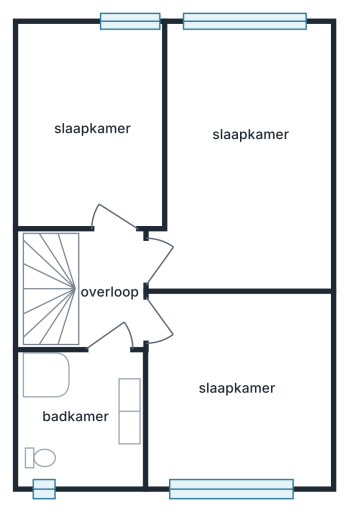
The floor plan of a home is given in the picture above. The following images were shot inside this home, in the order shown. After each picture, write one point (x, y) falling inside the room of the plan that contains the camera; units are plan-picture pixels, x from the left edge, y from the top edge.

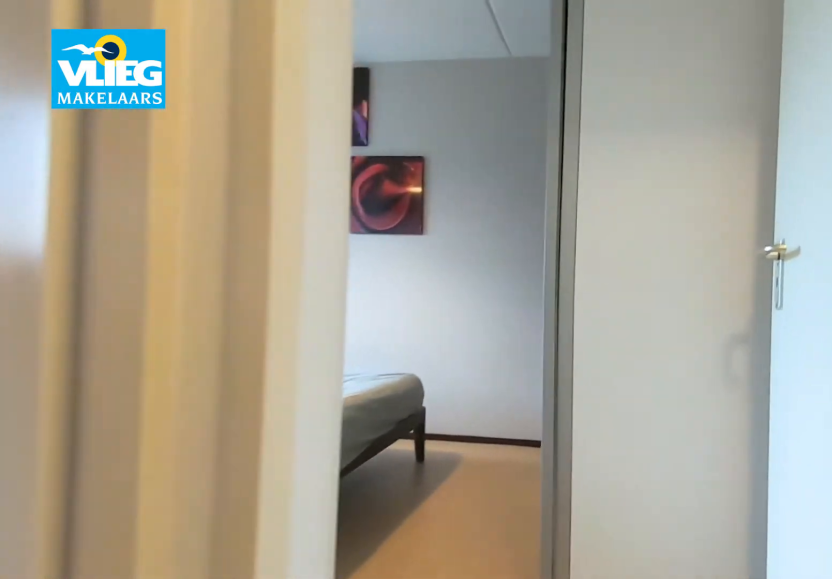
(109, 294)
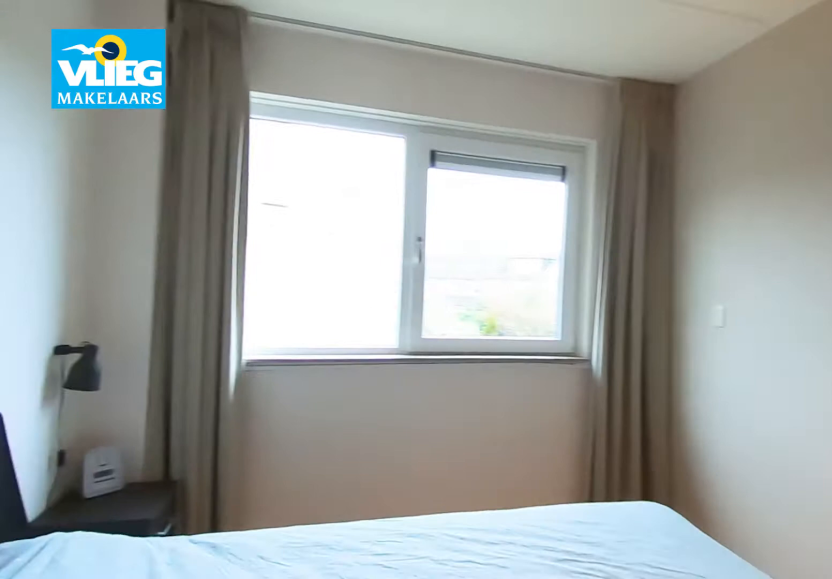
(242, 117)
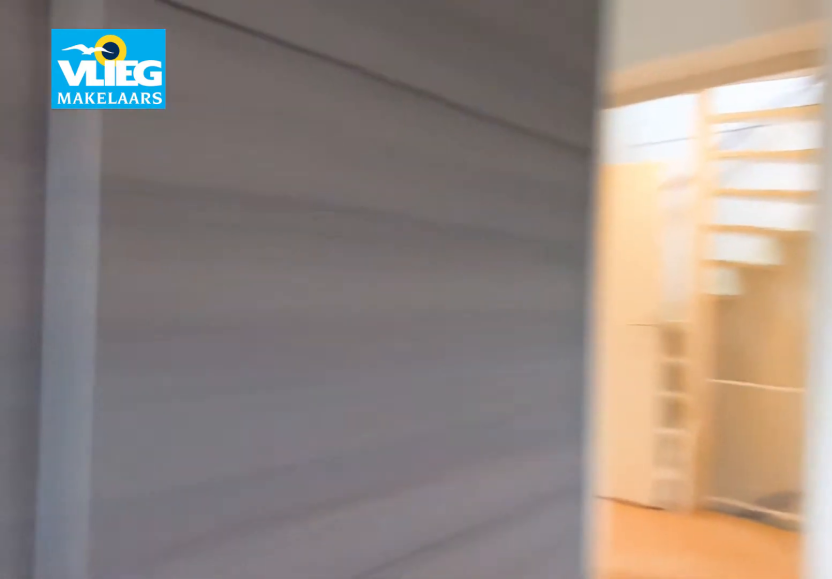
(242, 117)
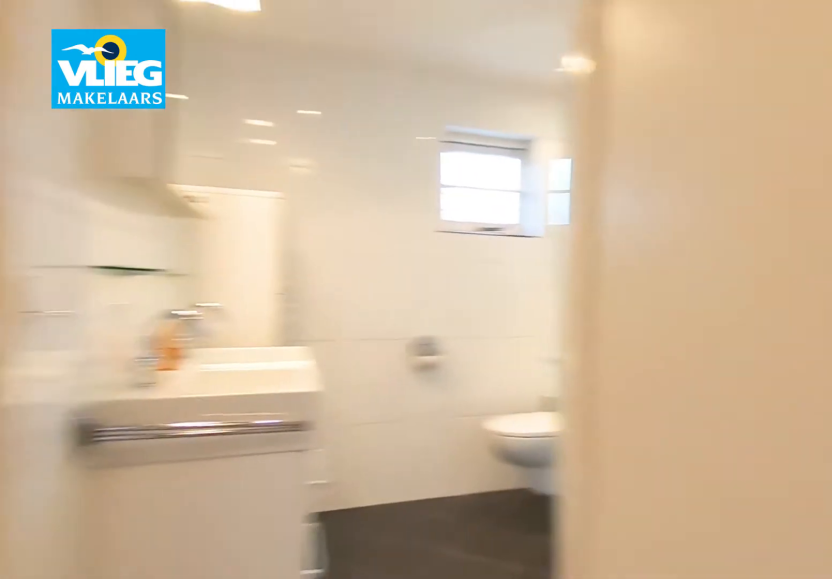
(109, 294)
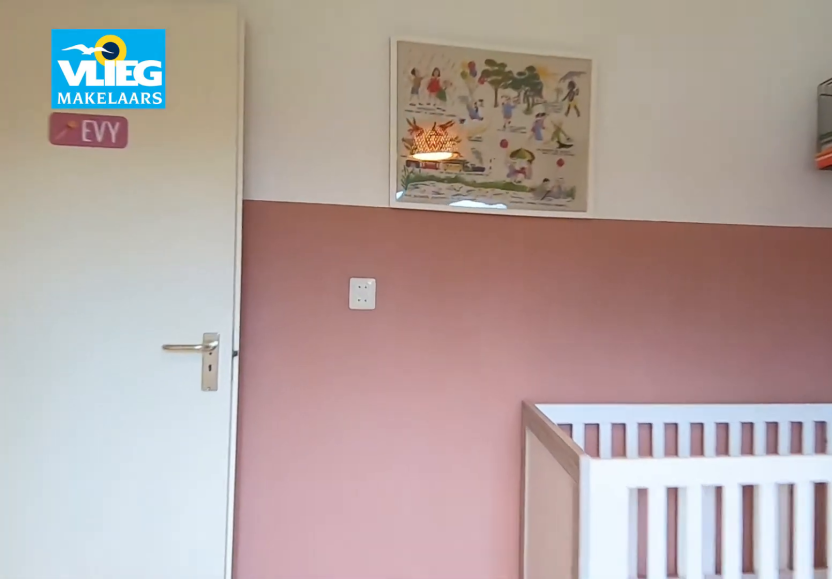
(236, 387)
